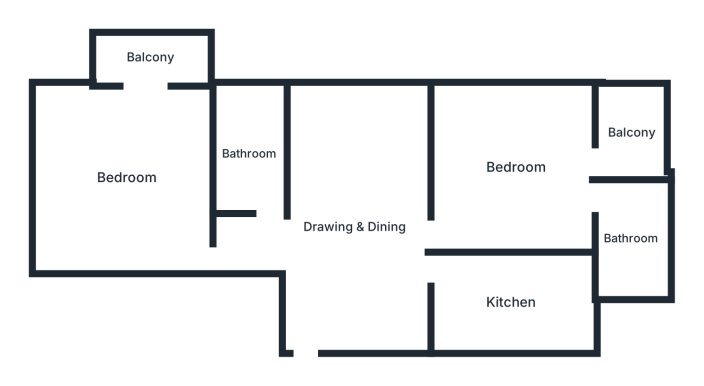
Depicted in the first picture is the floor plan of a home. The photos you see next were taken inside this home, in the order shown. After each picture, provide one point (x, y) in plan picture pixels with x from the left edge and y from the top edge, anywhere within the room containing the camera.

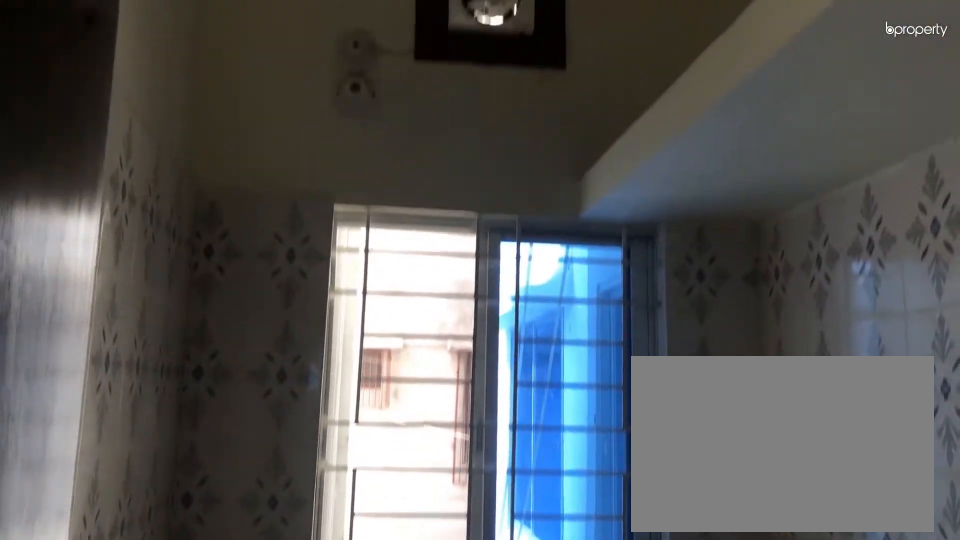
(510, 303)
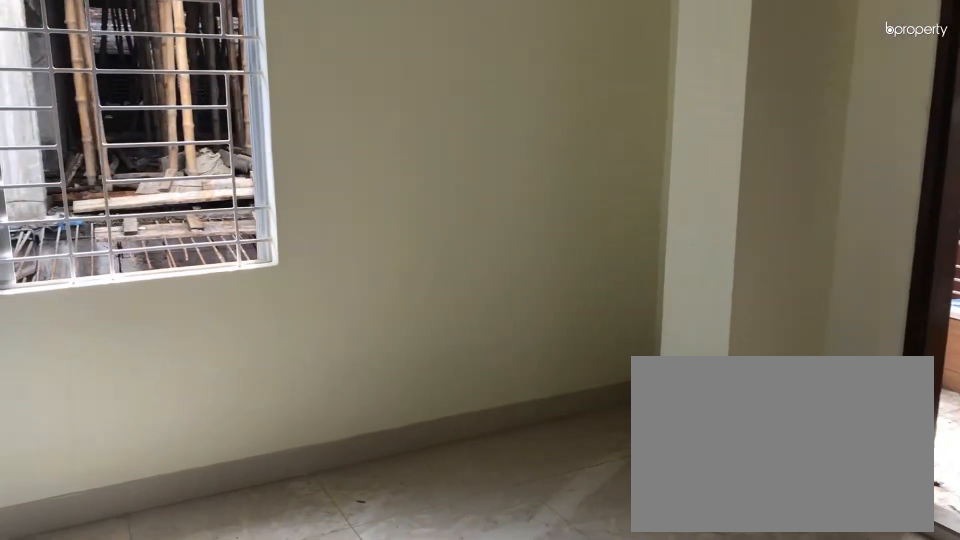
(514, 166)
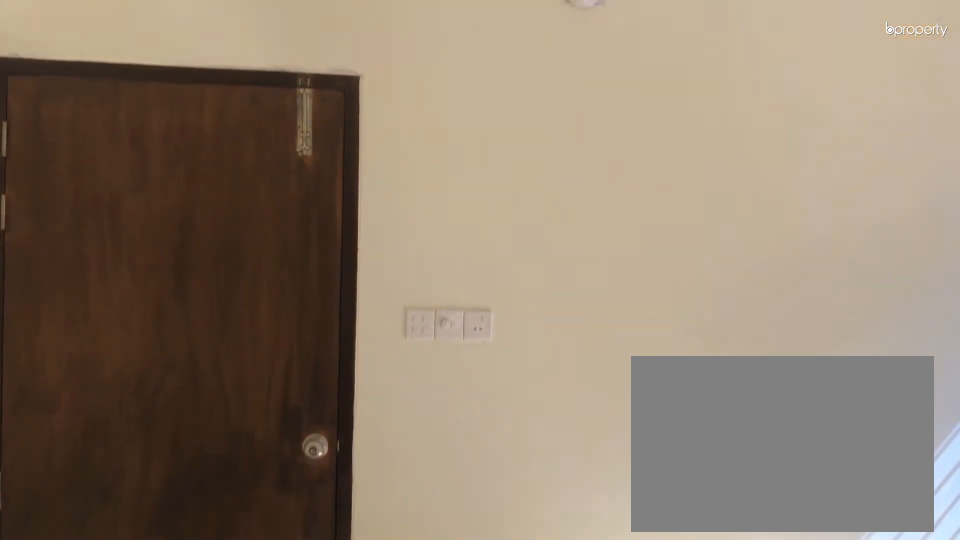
(514, 166)
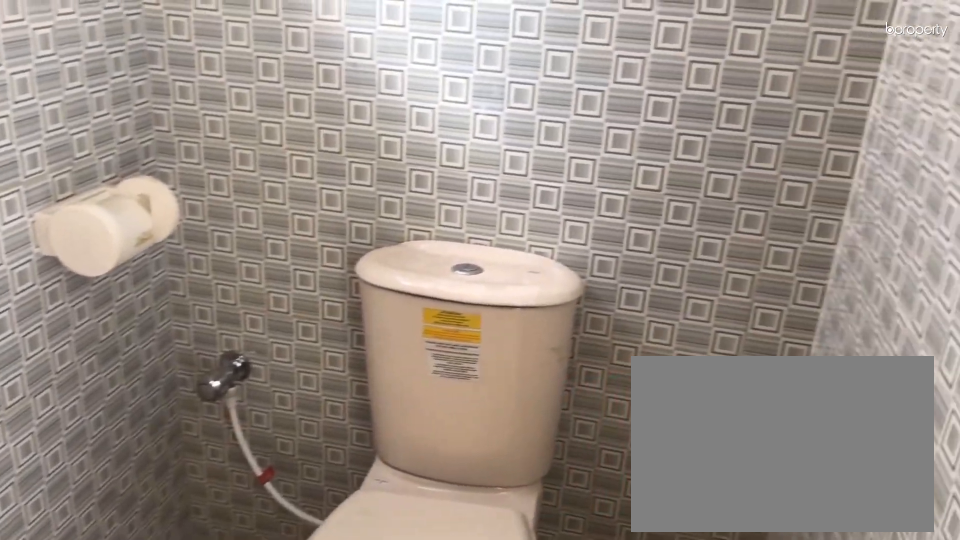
(629, 239)
